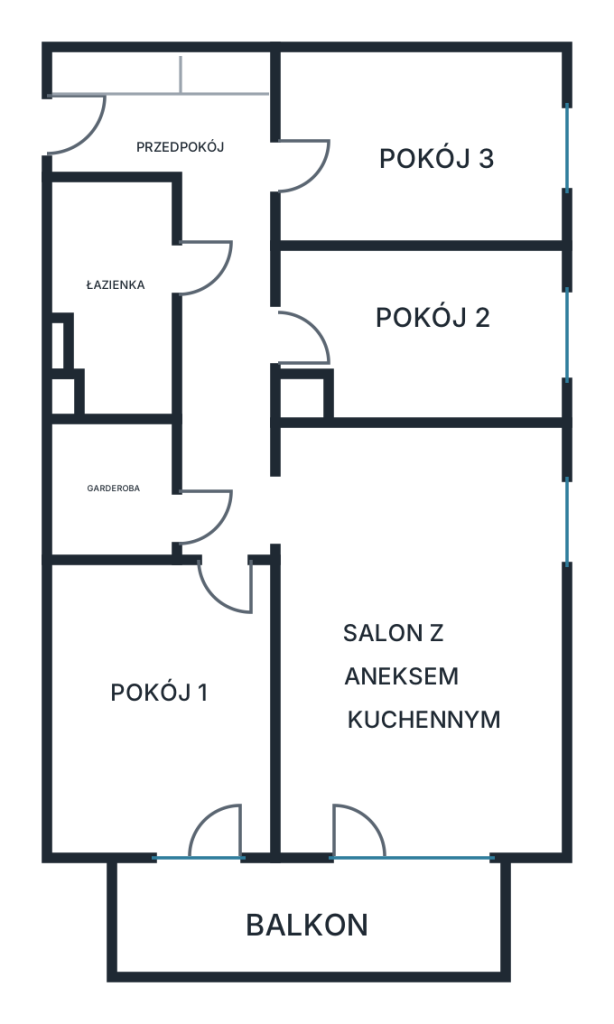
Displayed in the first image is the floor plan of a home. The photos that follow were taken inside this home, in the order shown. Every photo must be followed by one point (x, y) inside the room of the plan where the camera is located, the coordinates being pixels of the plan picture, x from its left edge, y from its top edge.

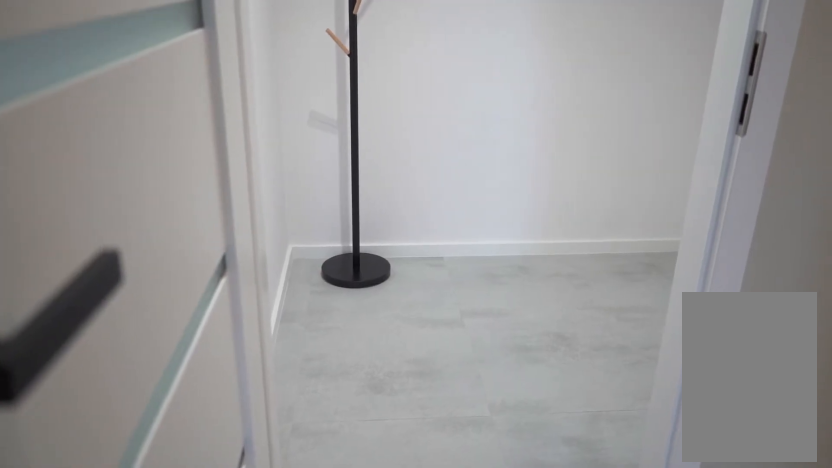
(115, 489)
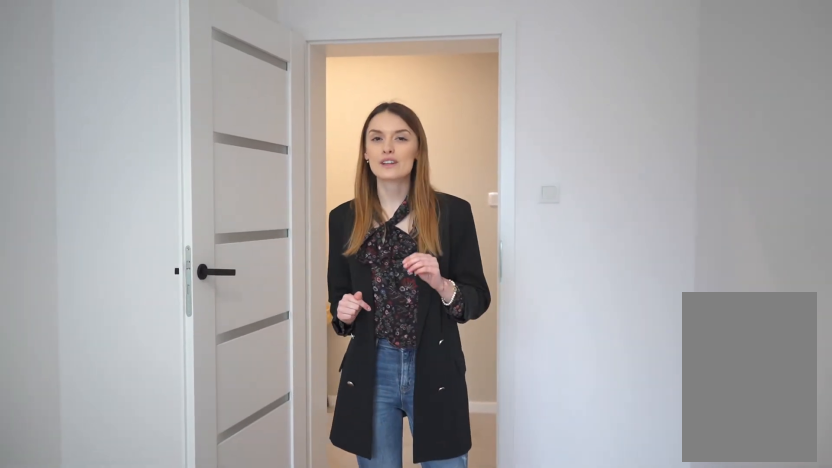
(427, 330)
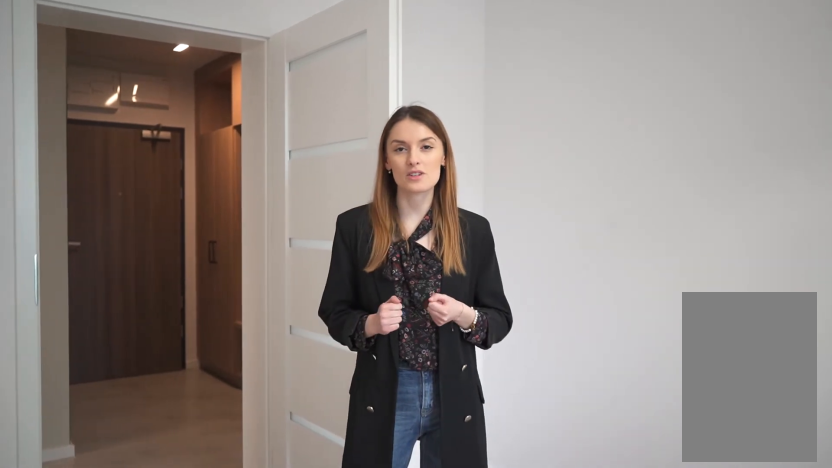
(427, 148)
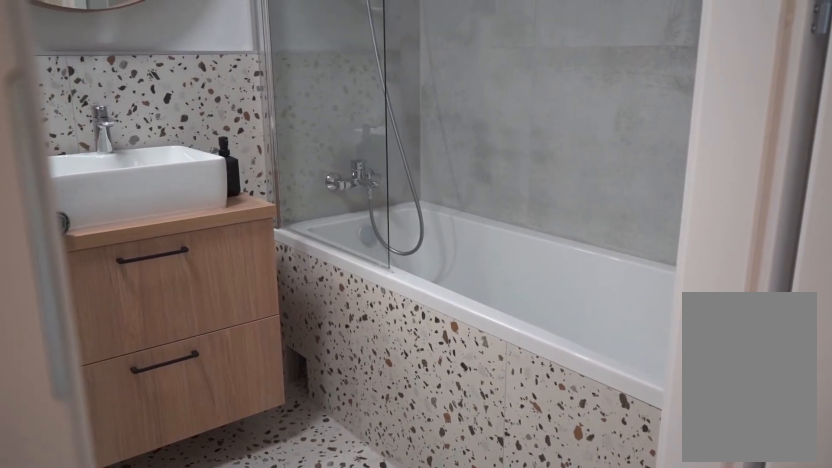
(115, 294)
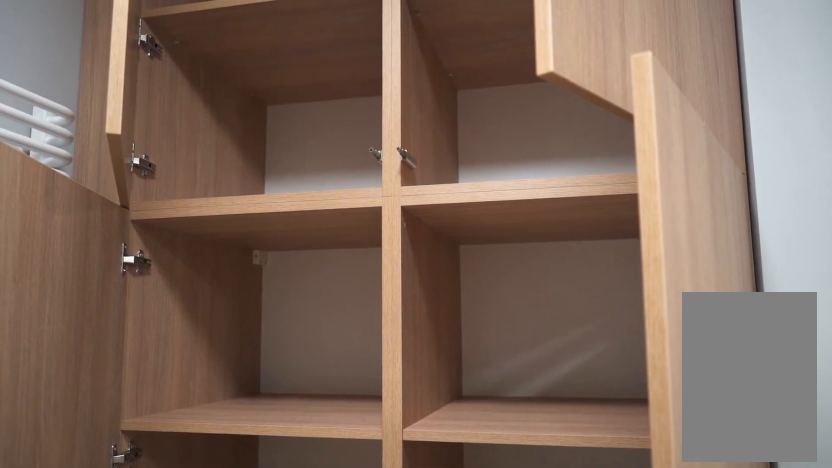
(115, 294)
